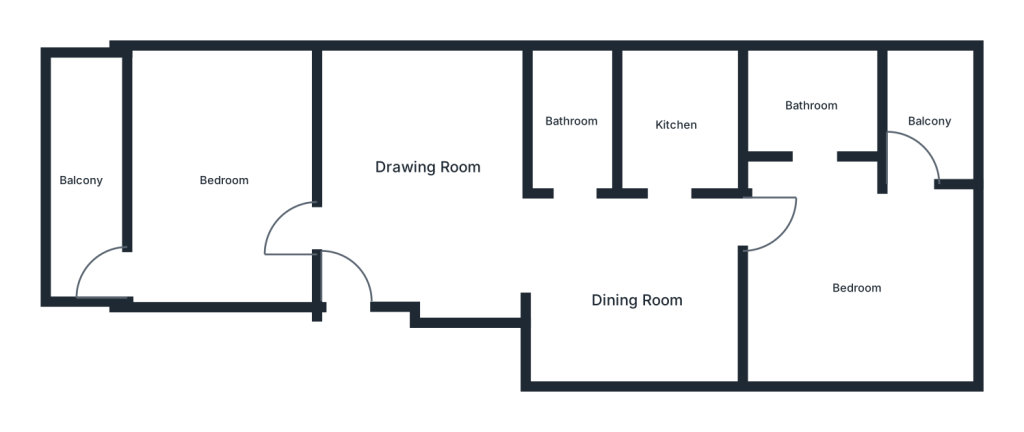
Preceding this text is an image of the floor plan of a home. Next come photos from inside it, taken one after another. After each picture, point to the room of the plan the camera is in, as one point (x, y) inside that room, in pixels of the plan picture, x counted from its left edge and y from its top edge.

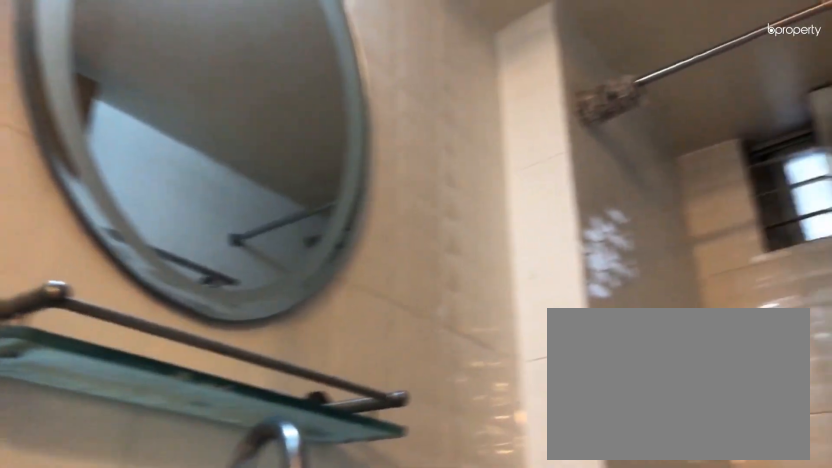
(572, 120)
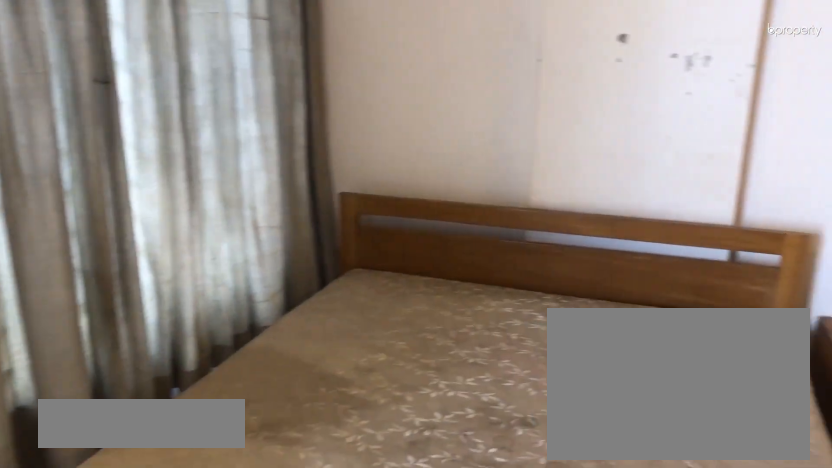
(856, 285)
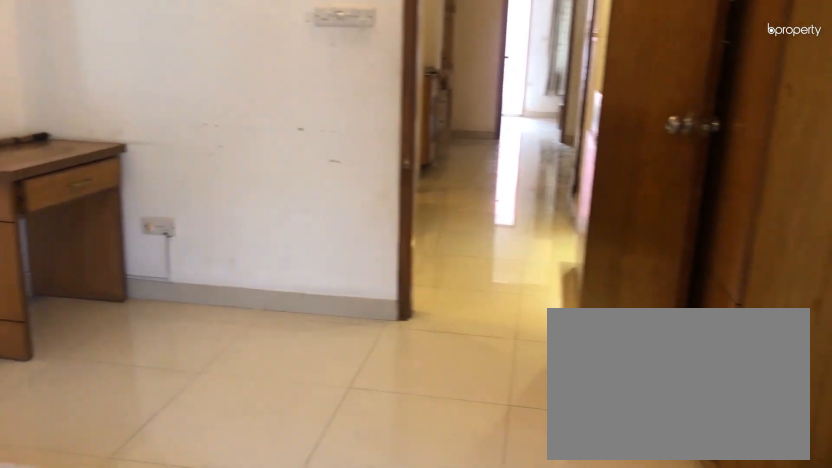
(856, 285)
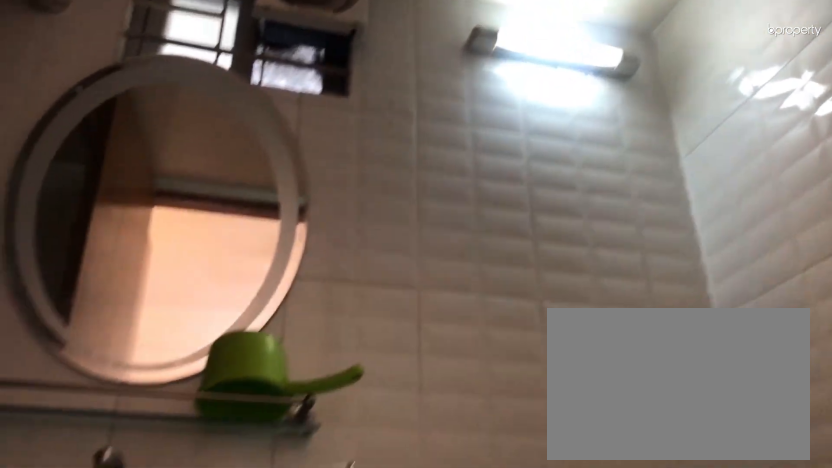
(809, 103)
